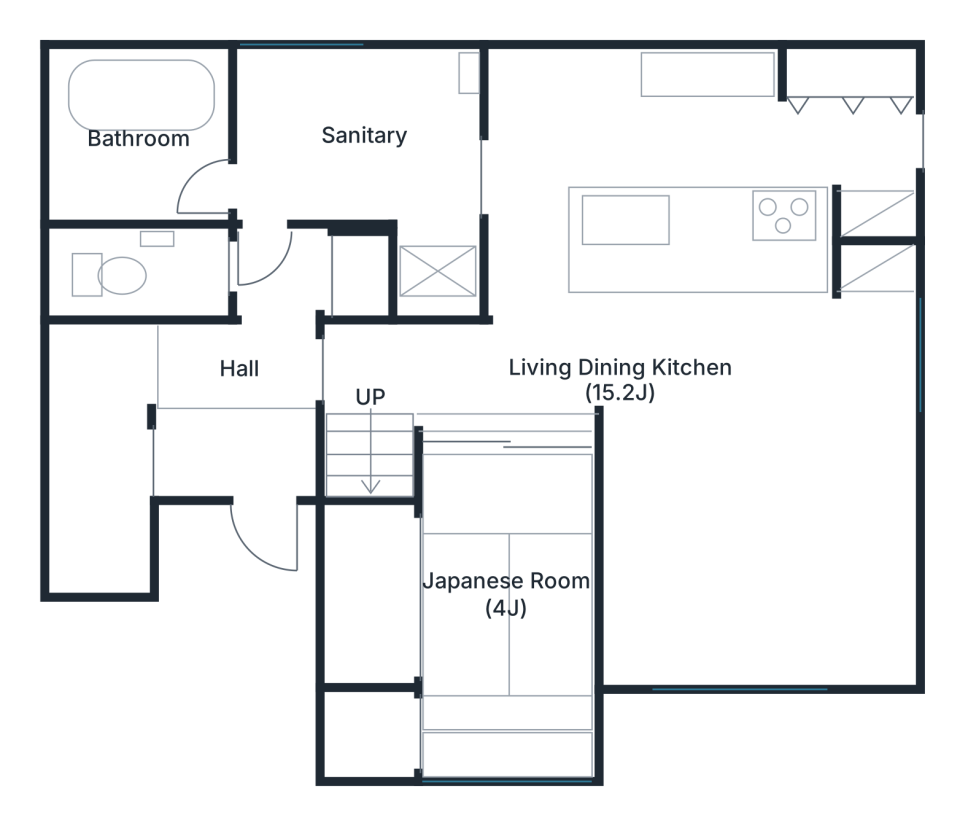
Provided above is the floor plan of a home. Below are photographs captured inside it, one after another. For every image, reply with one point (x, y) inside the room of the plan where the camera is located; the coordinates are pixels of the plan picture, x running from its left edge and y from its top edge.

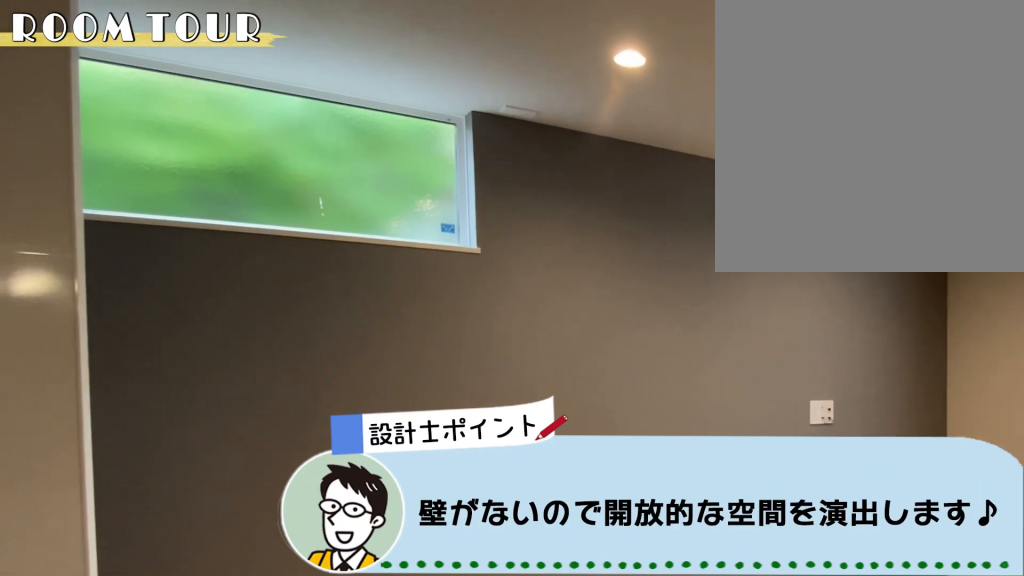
(768, 445)
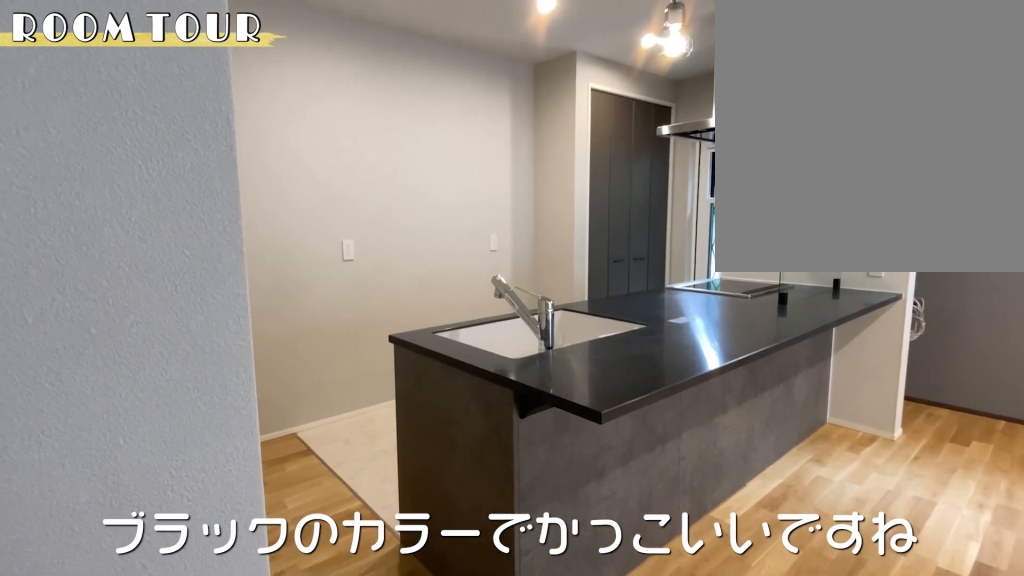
(716, 145)
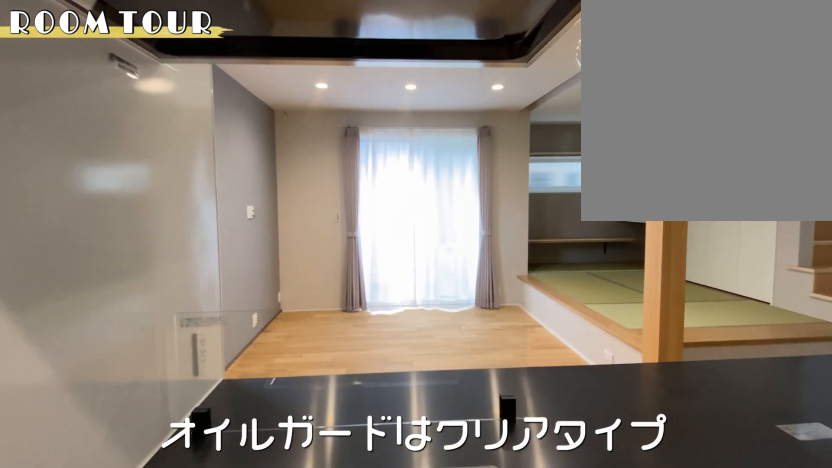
(715, 145)
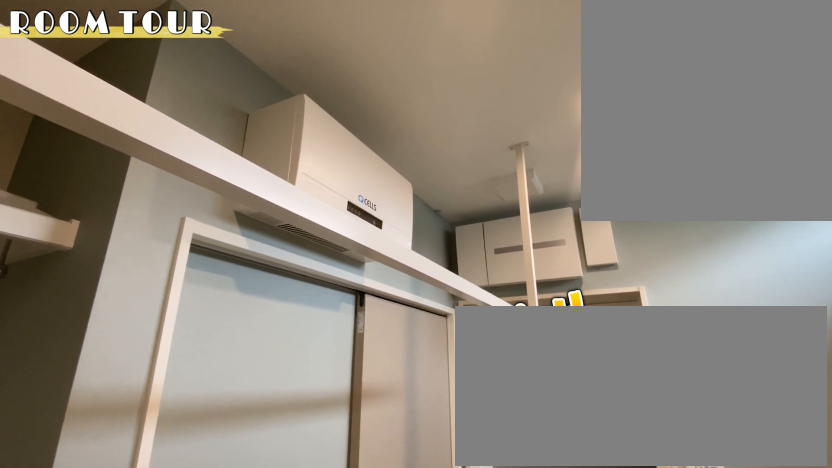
(363, 145)
